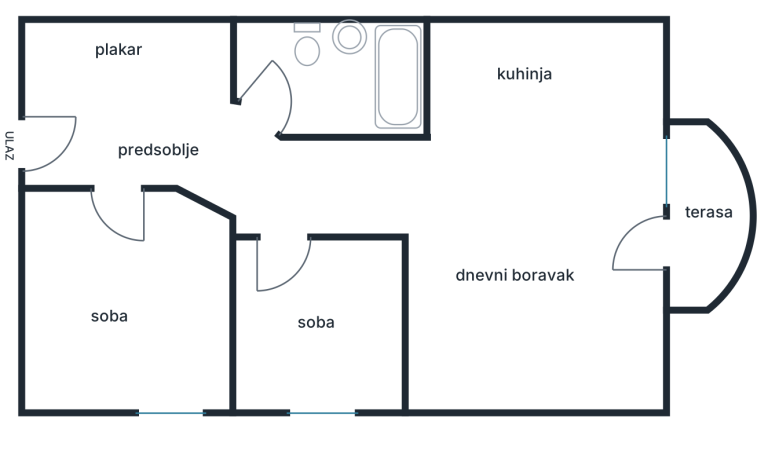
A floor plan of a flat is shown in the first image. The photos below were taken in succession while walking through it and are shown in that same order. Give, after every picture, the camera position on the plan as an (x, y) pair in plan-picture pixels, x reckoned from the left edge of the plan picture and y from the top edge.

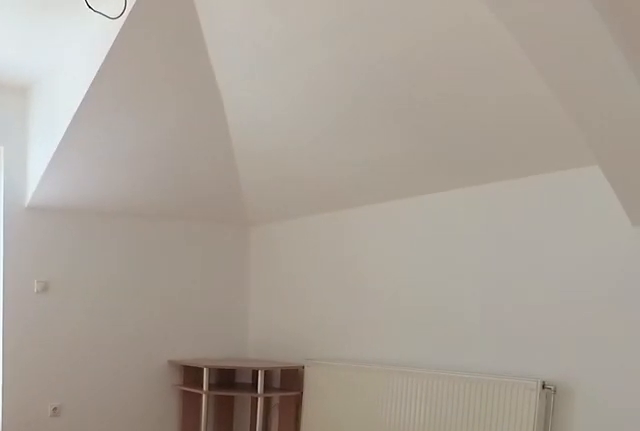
(362, 192)
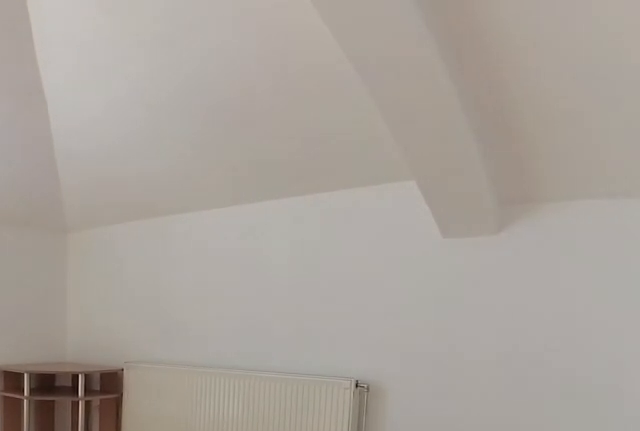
(408, 207)
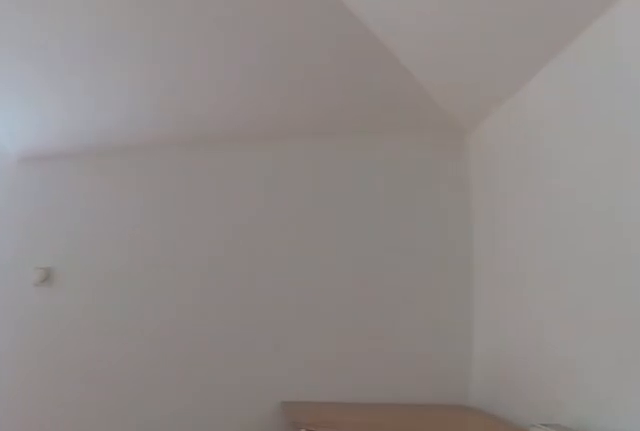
(498, 324)
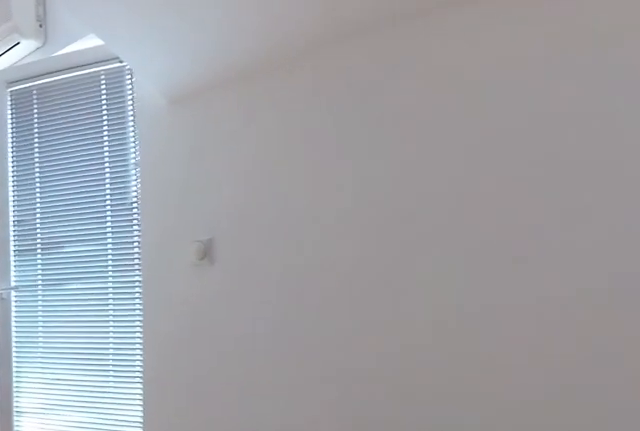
(545, 370)
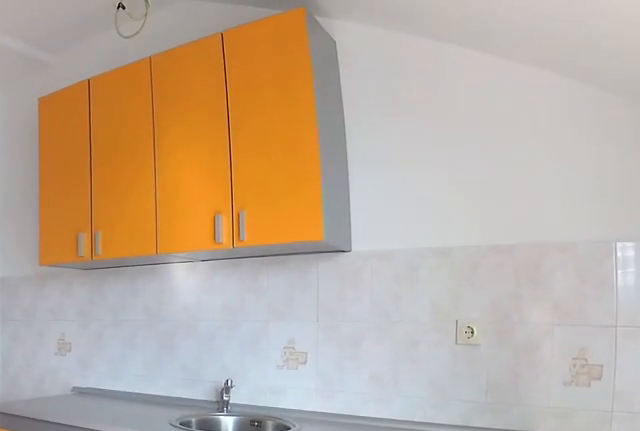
(623, 180)
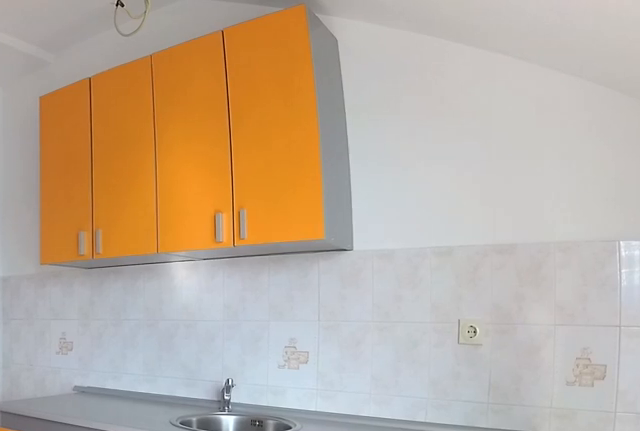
(623, 180)
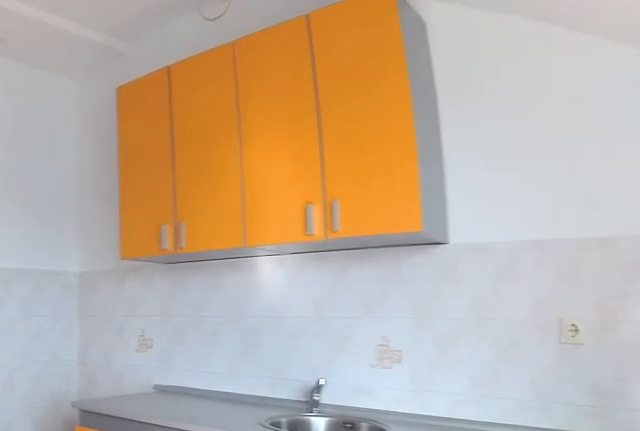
(617, 179)
